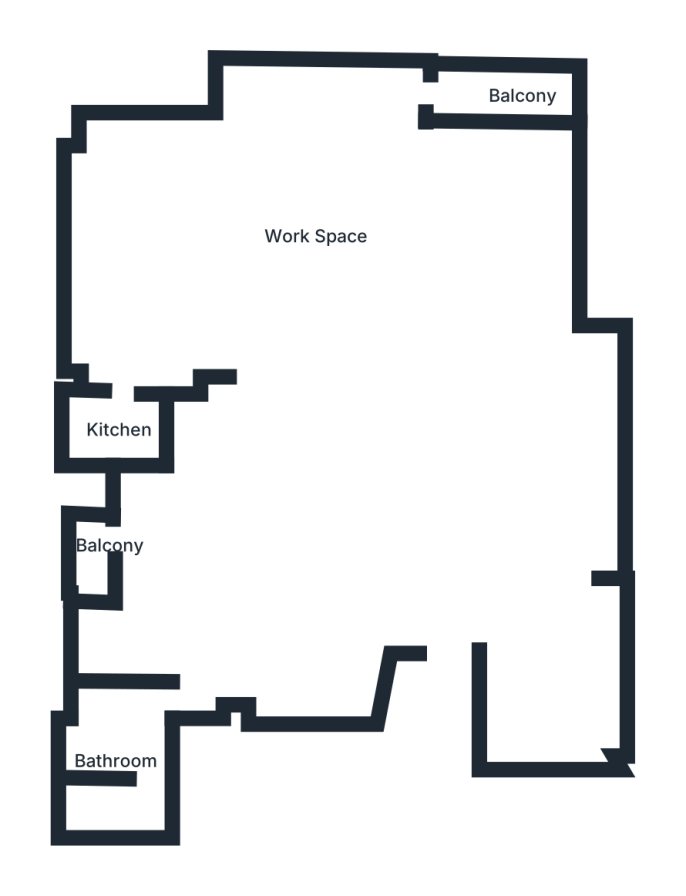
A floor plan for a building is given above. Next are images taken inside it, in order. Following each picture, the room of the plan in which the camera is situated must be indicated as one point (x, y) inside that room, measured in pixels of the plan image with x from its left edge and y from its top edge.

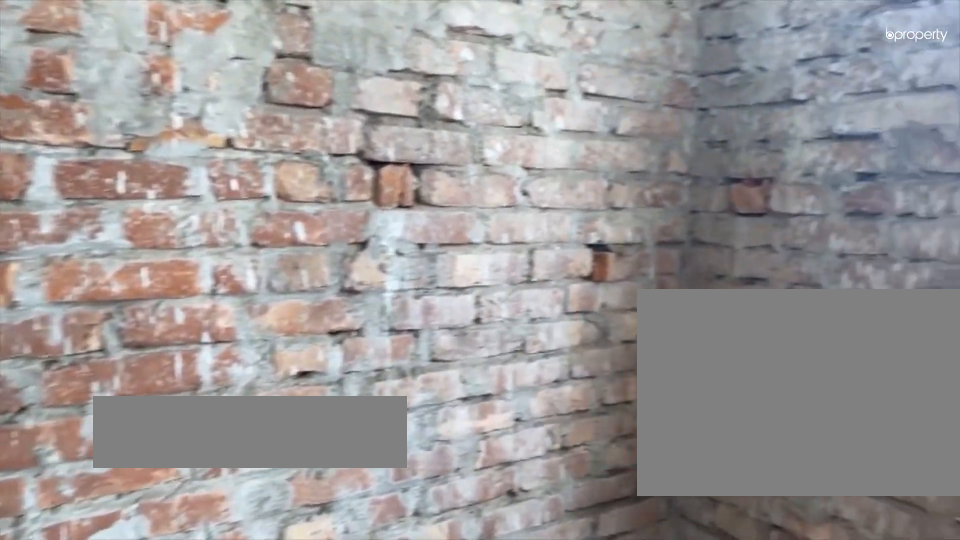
(119, 430)
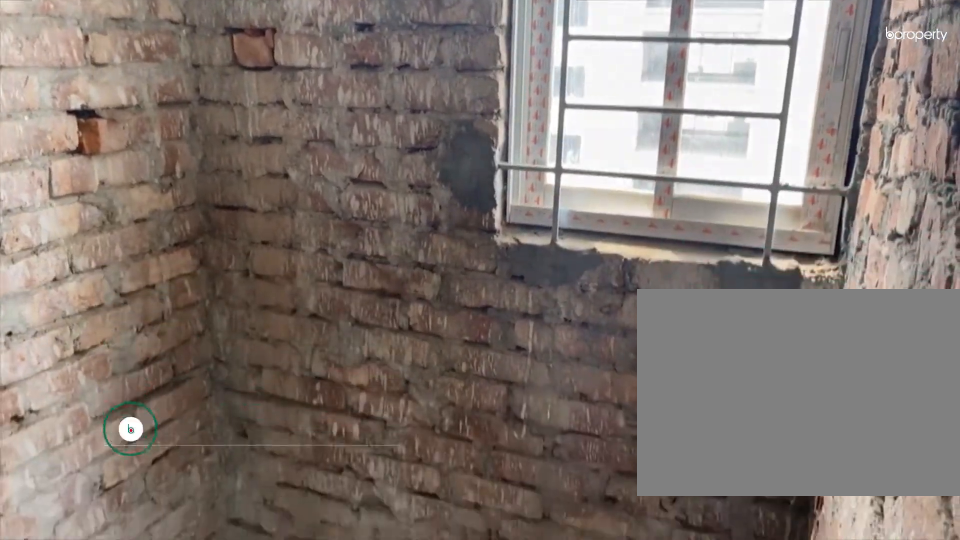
(119, 430)
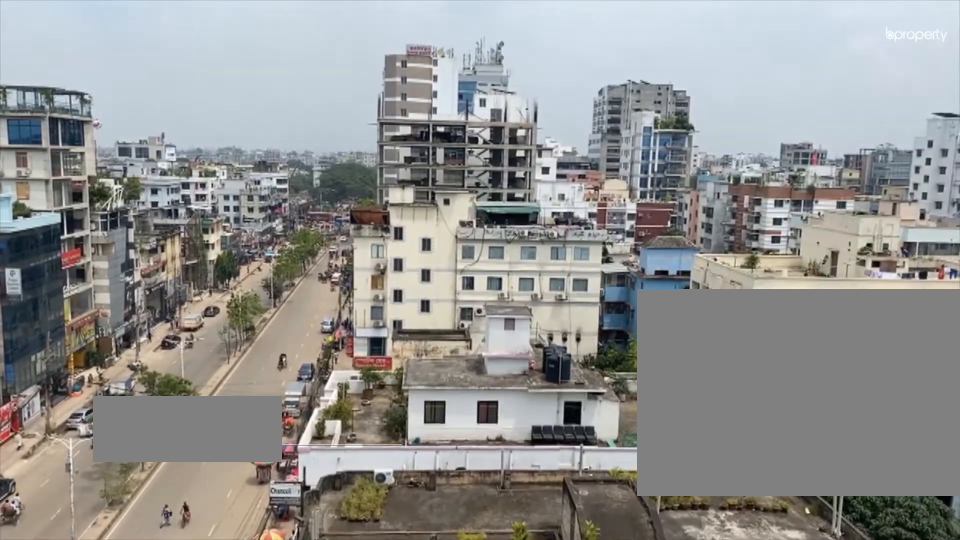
(493, 94)
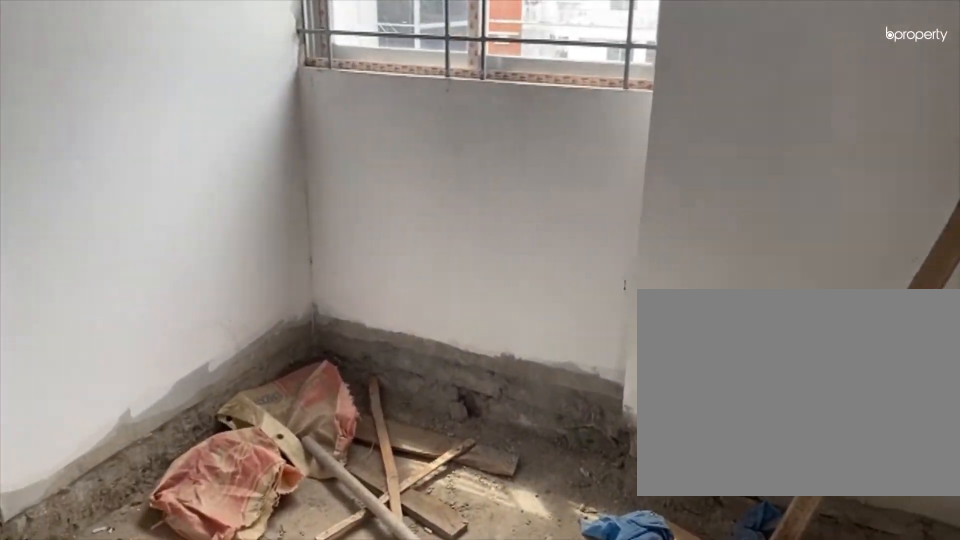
(141, 740)
